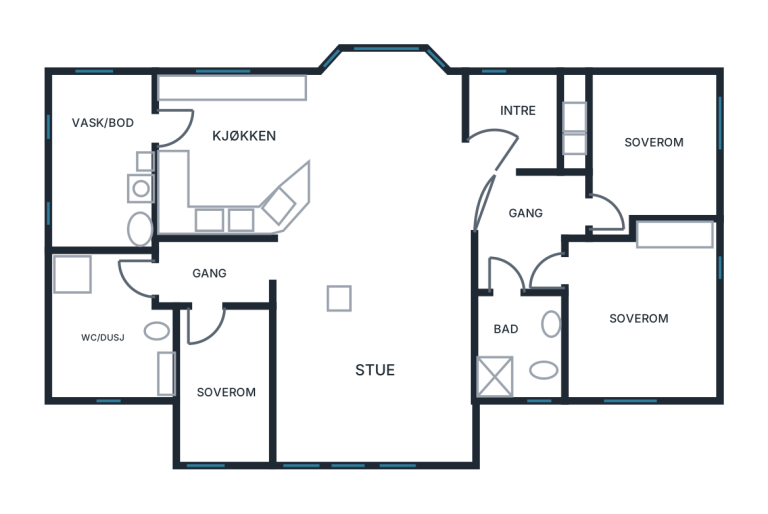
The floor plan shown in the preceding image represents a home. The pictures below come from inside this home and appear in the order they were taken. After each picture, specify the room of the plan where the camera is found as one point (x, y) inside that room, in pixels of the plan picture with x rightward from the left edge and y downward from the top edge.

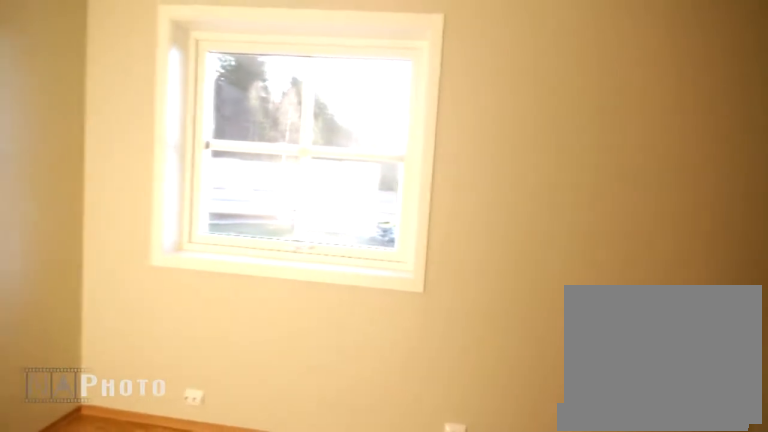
(644, 150)
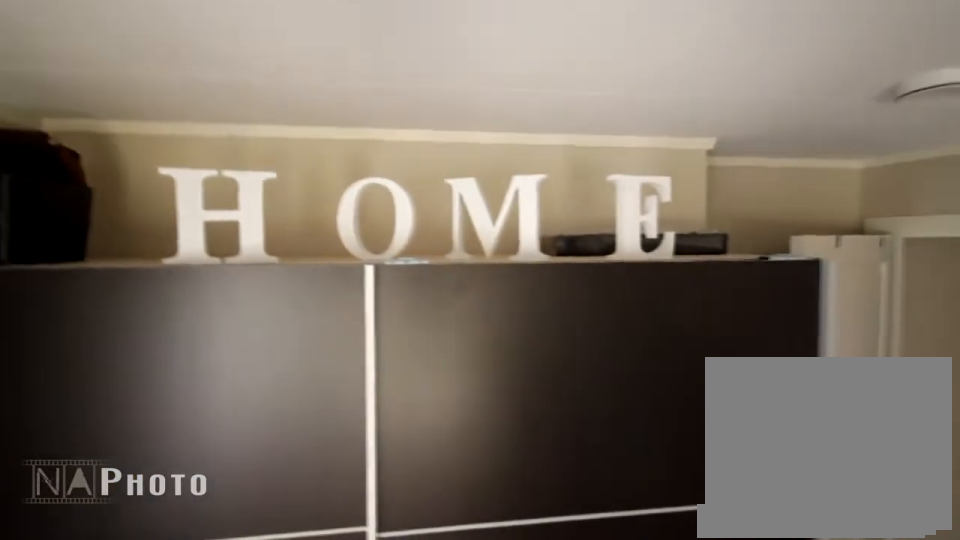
(644, 150)
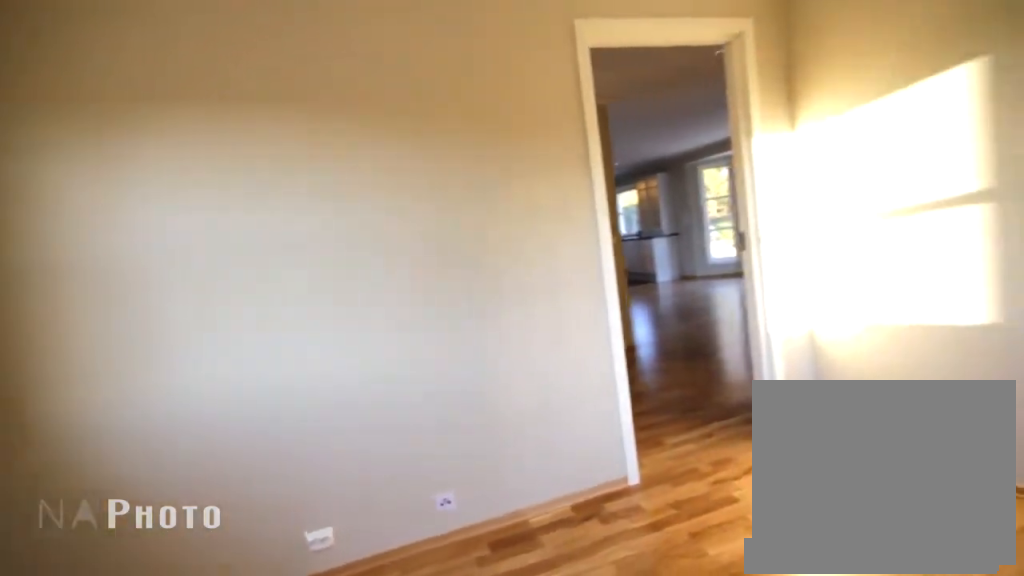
(637, 314)
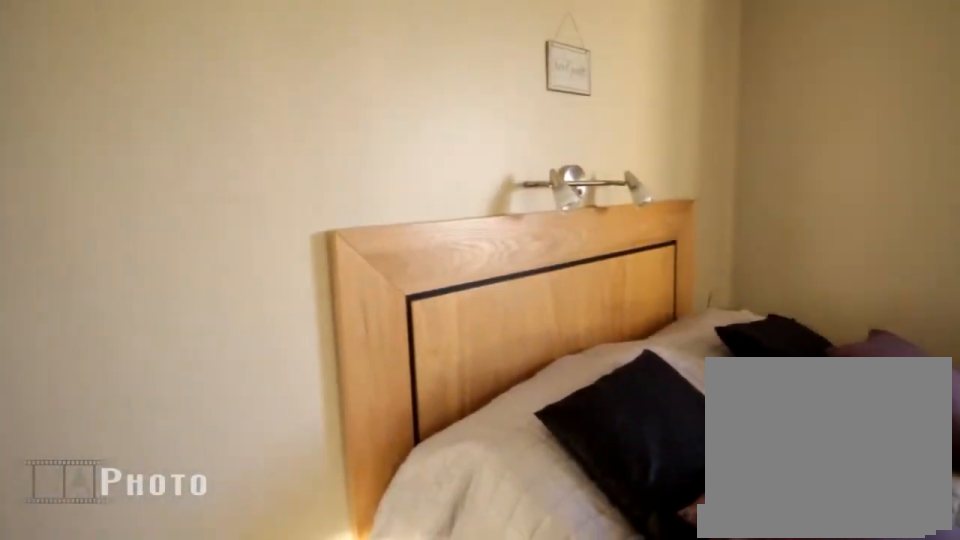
(637, 314)
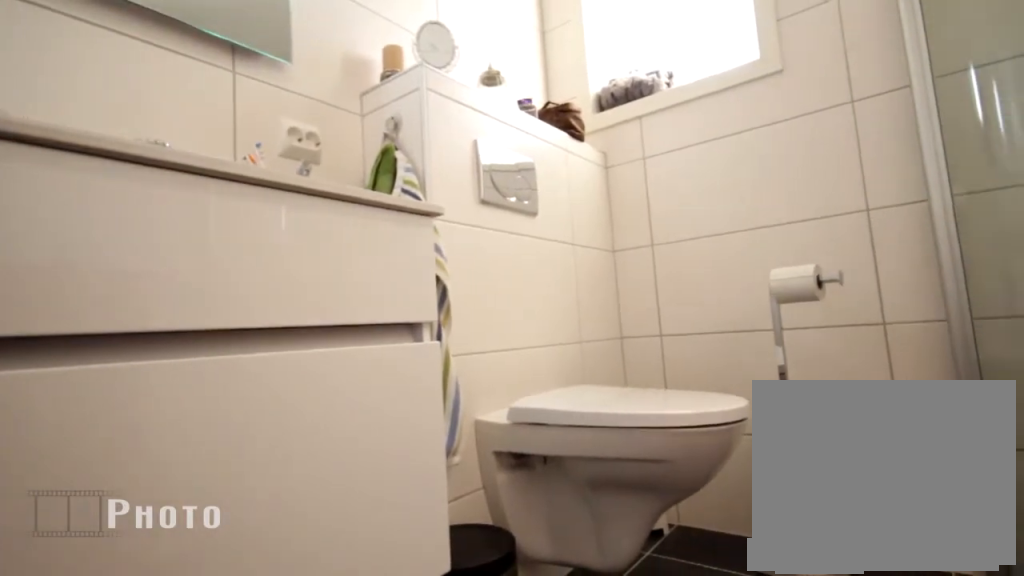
(518, 346)
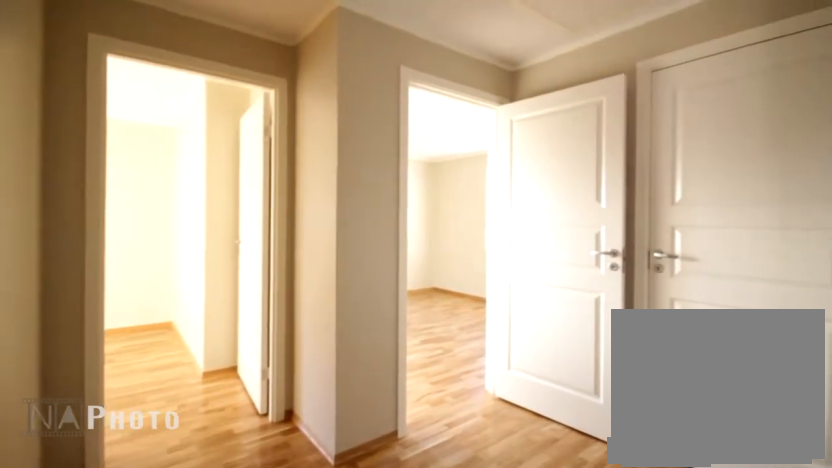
(525, 232)
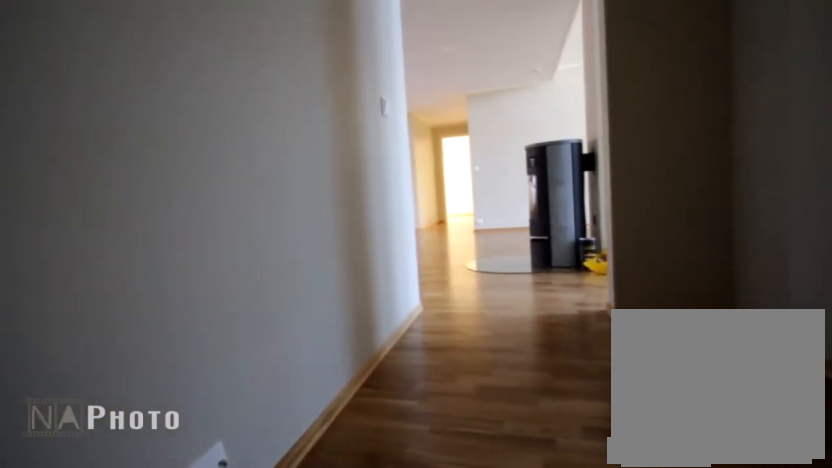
(212, 274)
